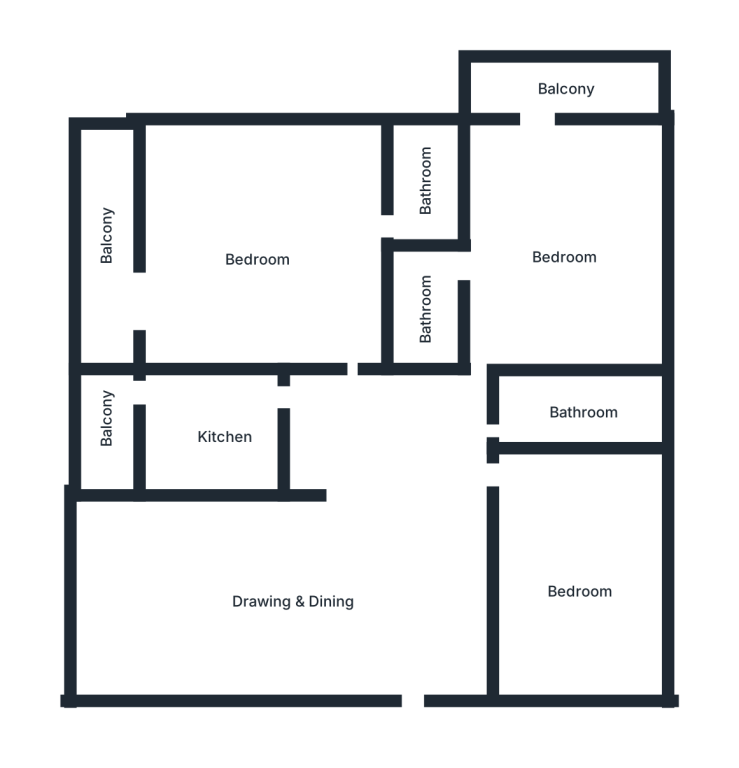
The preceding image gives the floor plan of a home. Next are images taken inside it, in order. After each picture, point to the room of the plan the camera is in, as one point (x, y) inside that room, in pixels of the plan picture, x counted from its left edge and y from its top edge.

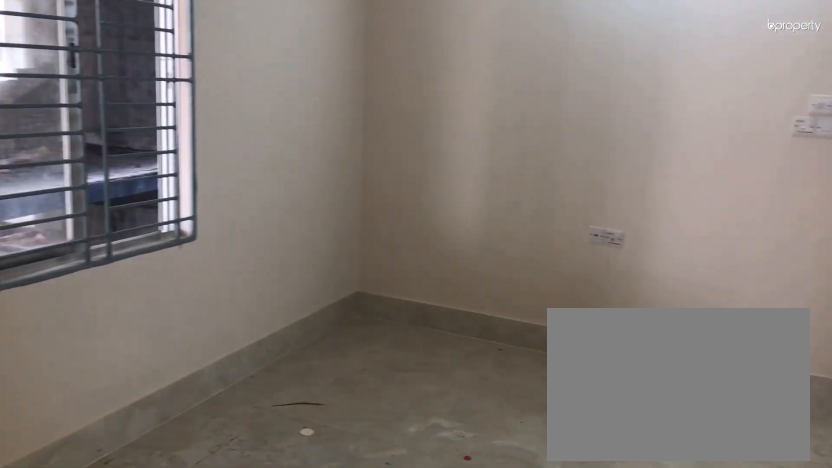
(564, 252)
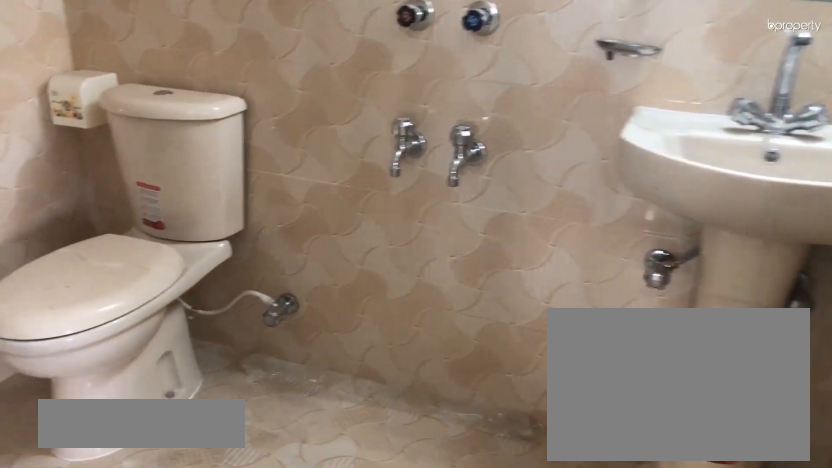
(424, 300)
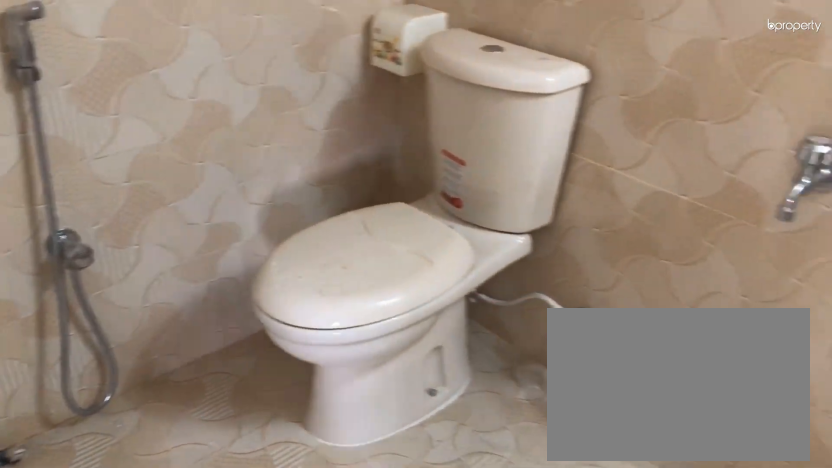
(424, 300)
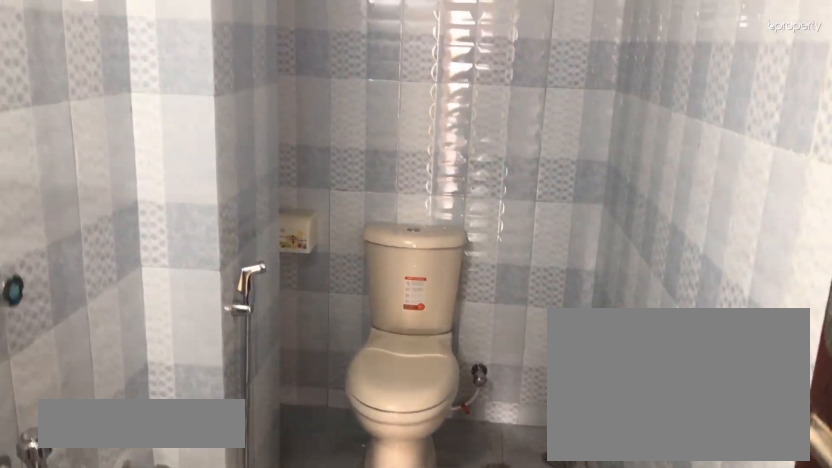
(587, 409)
